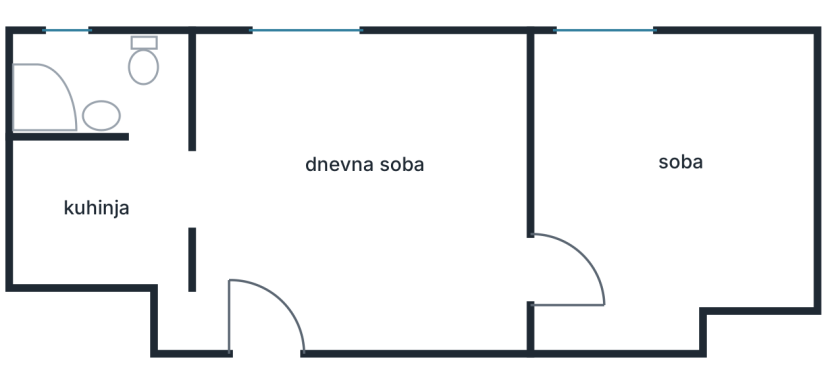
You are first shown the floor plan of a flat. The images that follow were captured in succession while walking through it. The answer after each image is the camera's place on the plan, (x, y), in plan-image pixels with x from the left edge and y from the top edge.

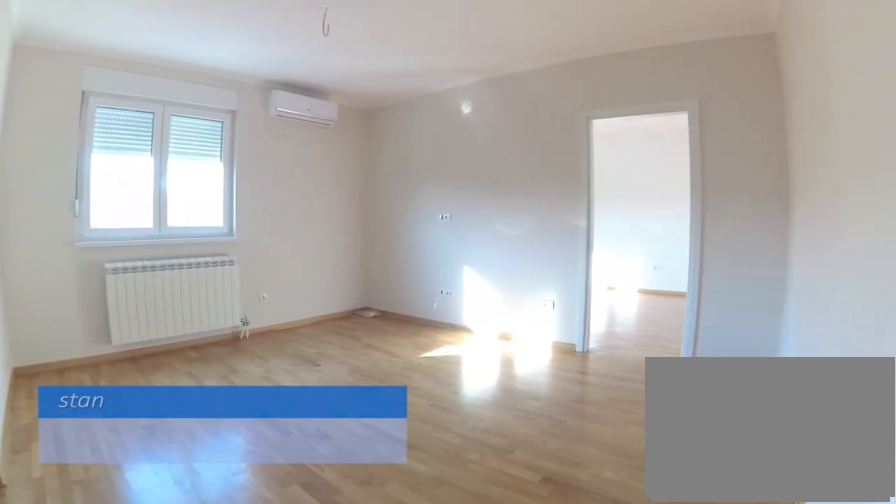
(259, 336)
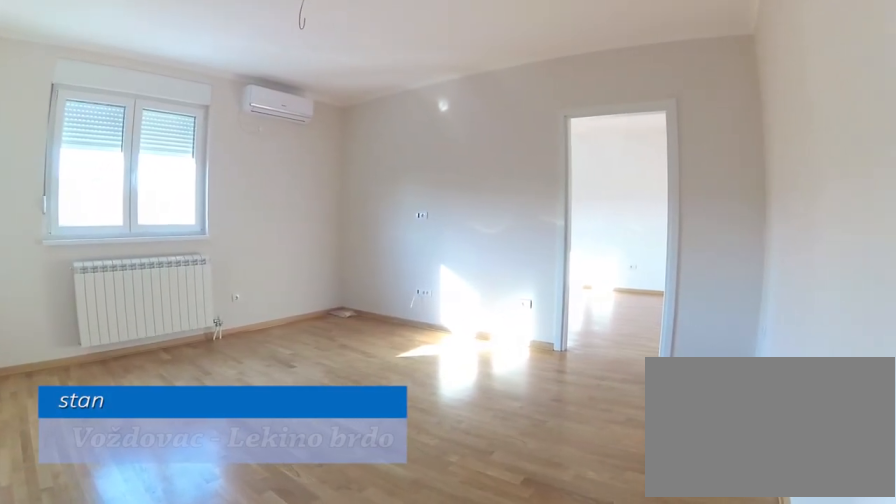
(259, 333)
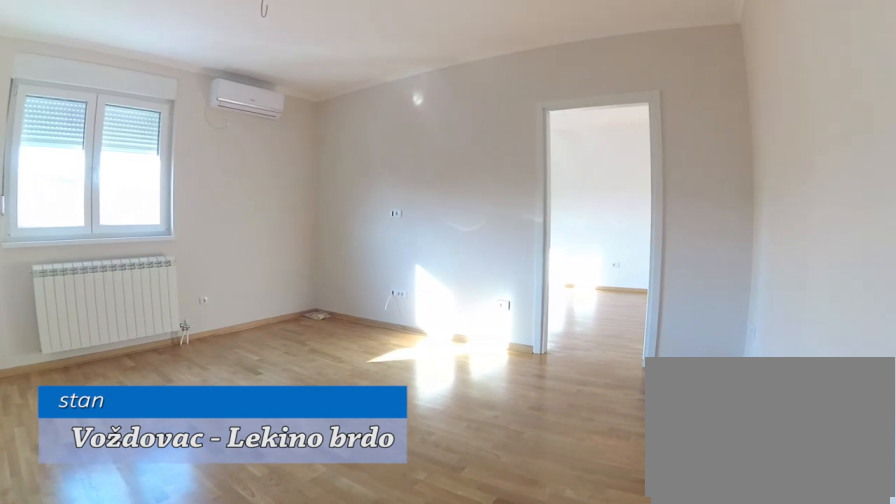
(279, 329)
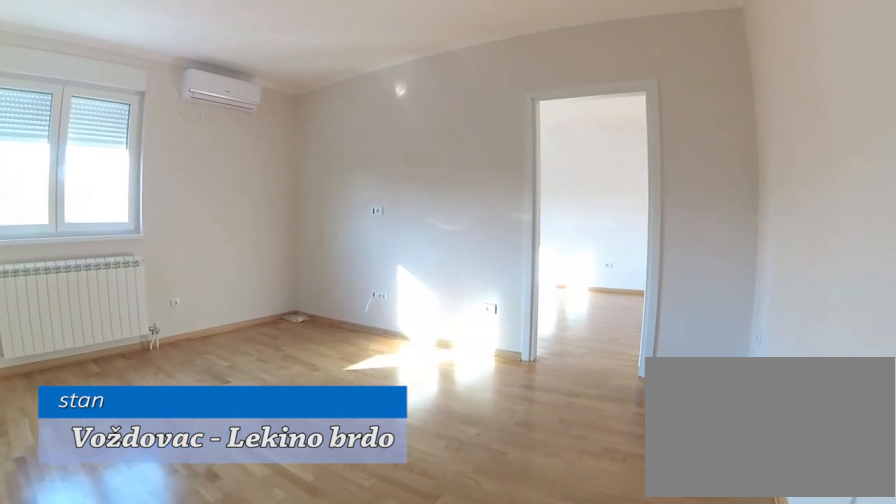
(303, 324)
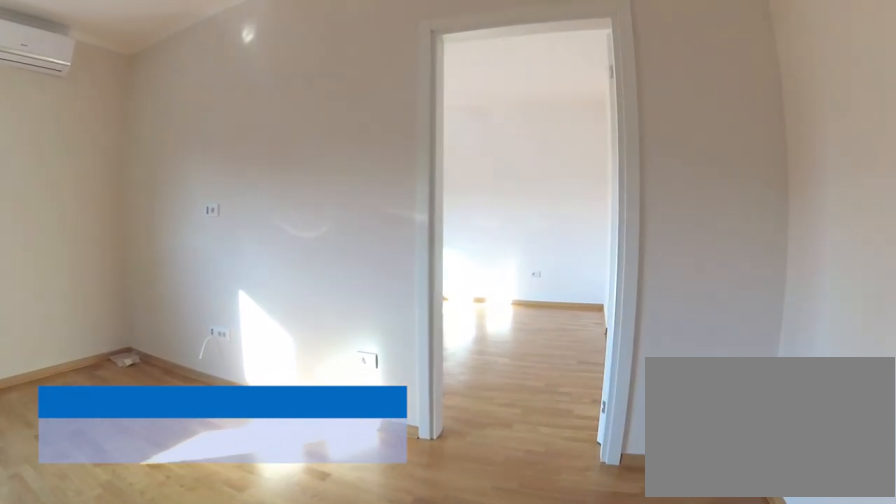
(391, 305)
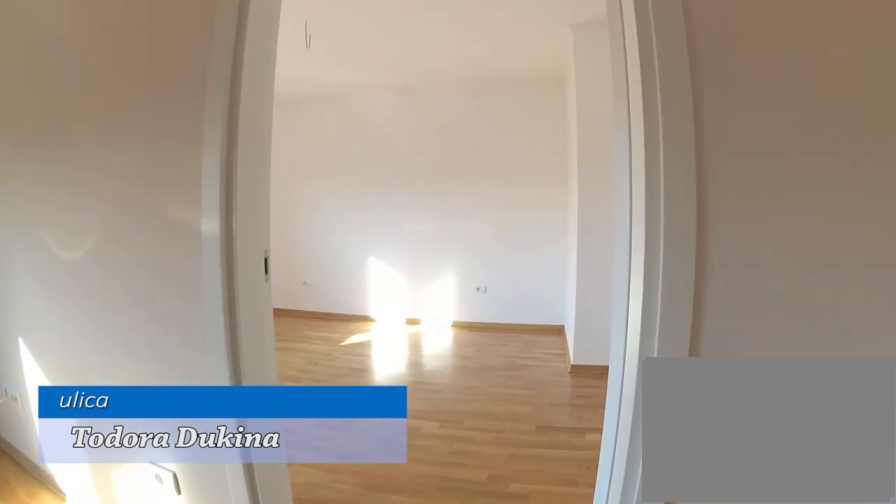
(468, 290)
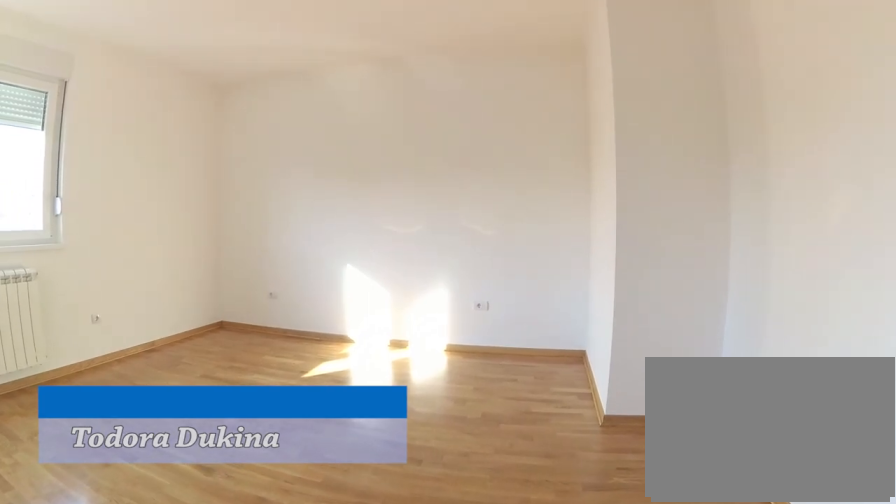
(521, 286)
